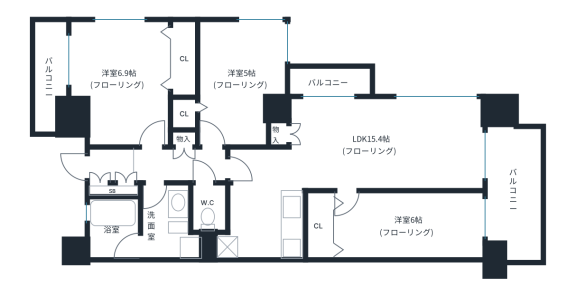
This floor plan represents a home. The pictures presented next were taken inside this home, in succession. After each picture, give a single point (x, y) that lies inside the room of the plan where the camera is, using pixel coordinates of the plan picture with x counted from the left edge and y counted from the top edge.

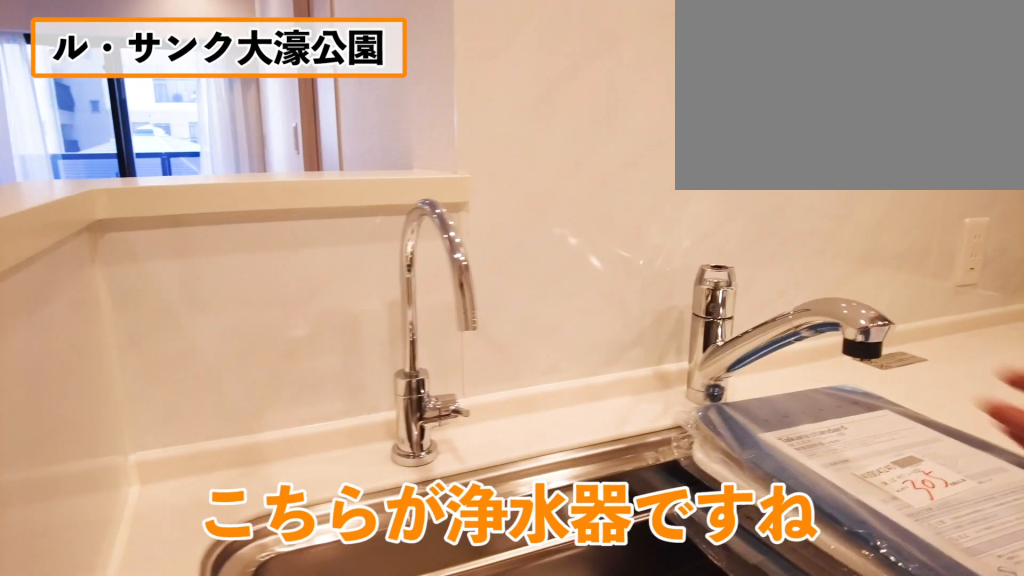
(262, 230)
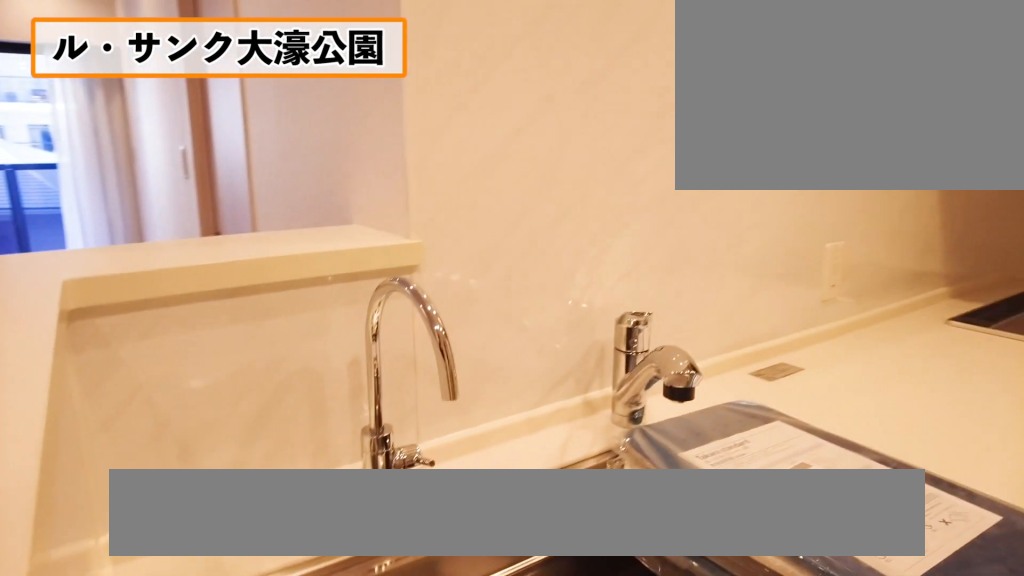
(262, 230)
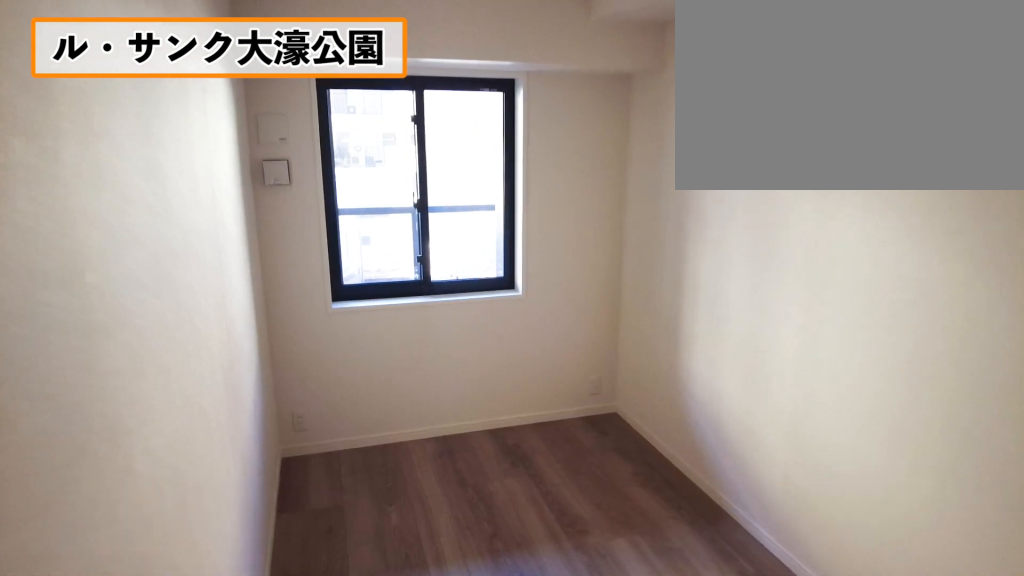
(409, 225)
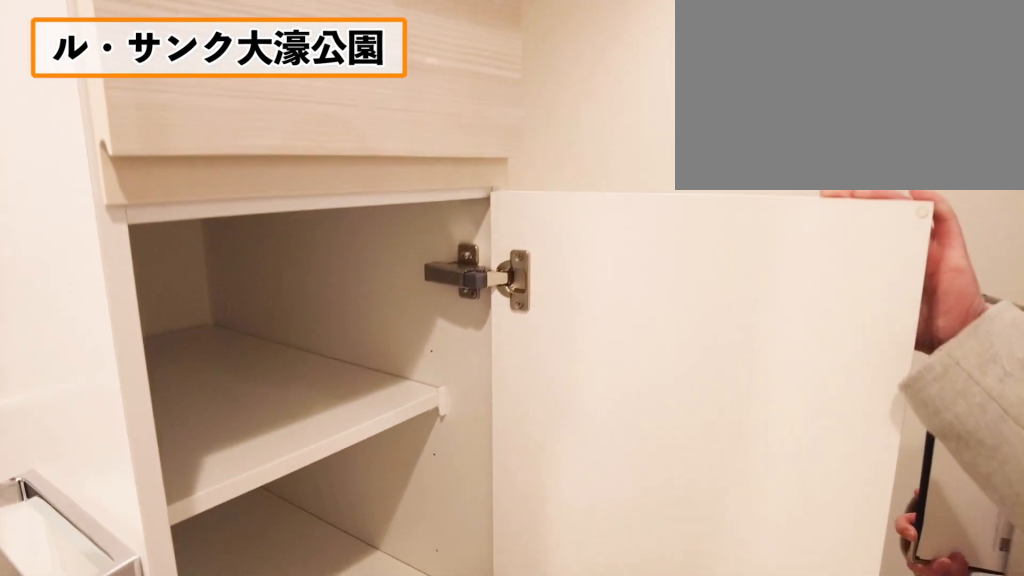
(160, 212)
